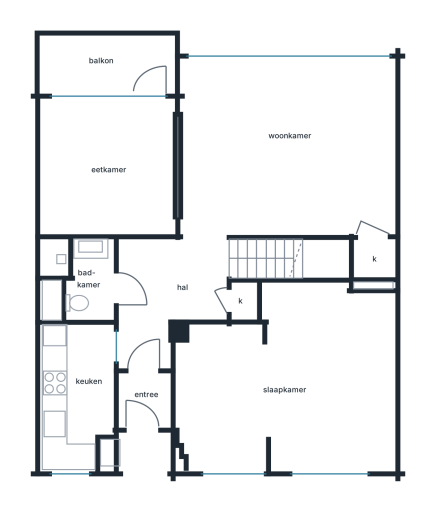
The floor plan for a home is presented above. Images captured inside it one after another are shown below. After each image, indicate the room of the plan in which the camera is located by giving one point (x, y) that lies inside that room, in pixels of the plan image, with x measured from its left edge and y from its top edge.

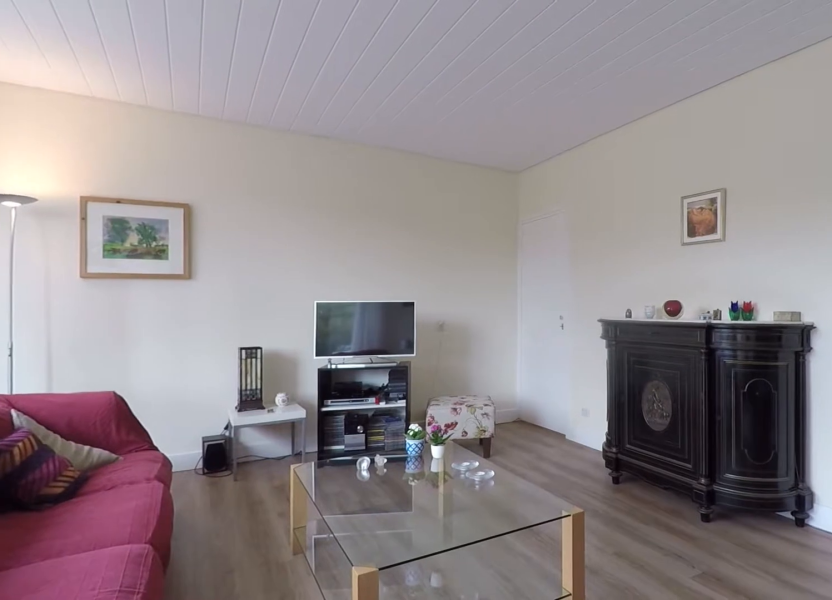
(385, 135)
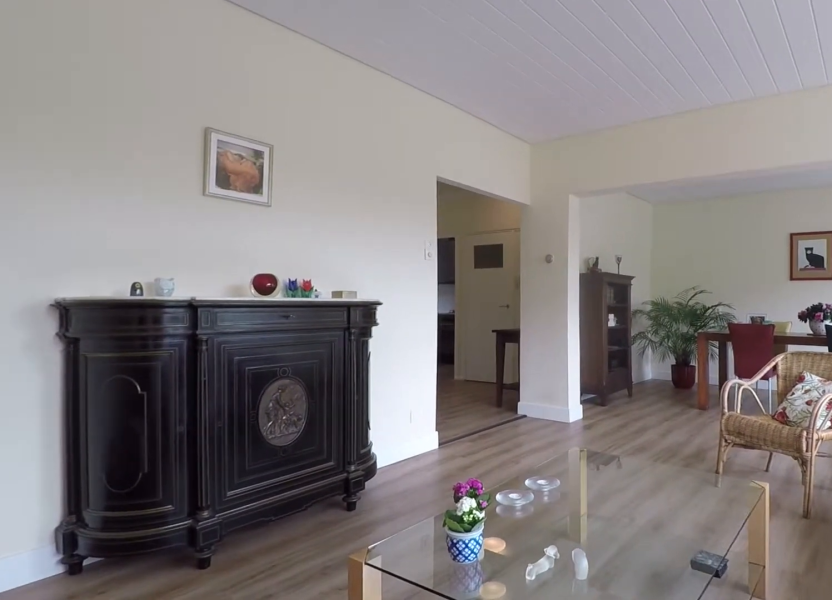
(234, 157)
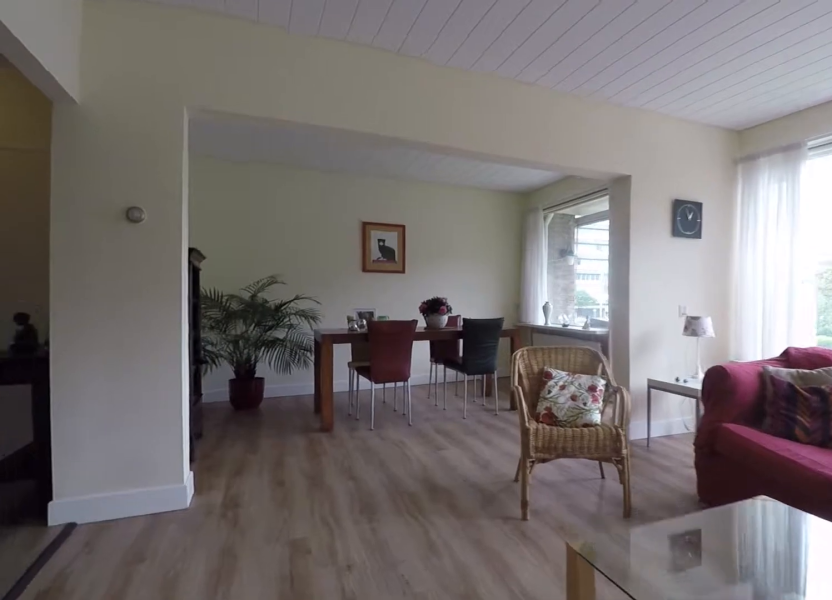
(226, 160)
